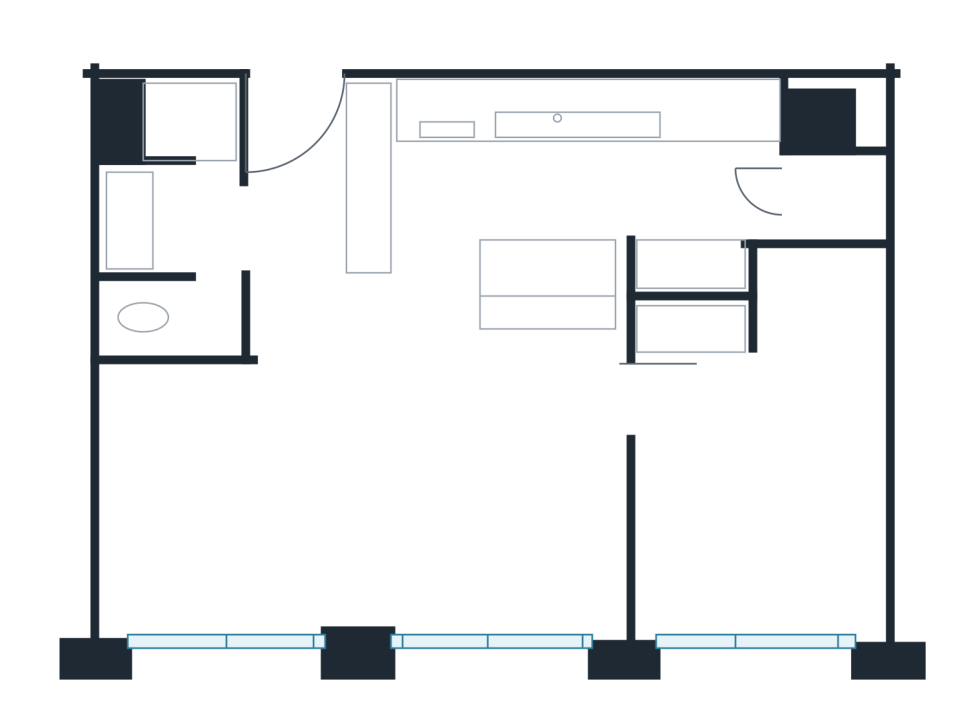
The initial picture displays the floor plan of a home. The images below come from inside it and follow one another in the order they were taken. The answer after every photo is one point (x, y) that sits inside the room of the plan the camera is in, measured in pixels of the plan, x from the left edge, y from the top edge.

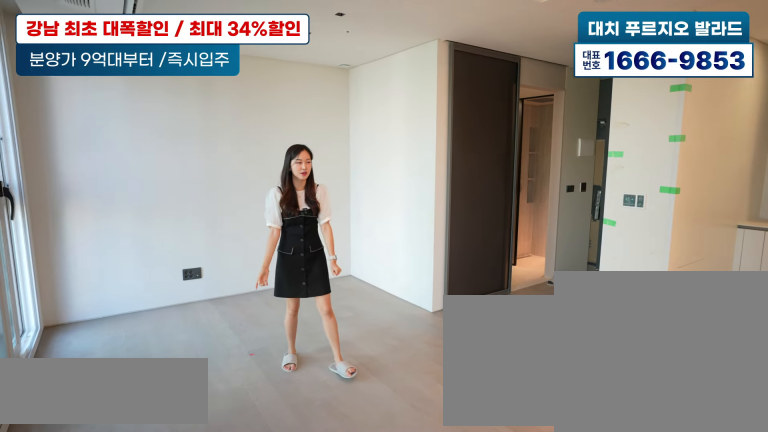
(325, 462)
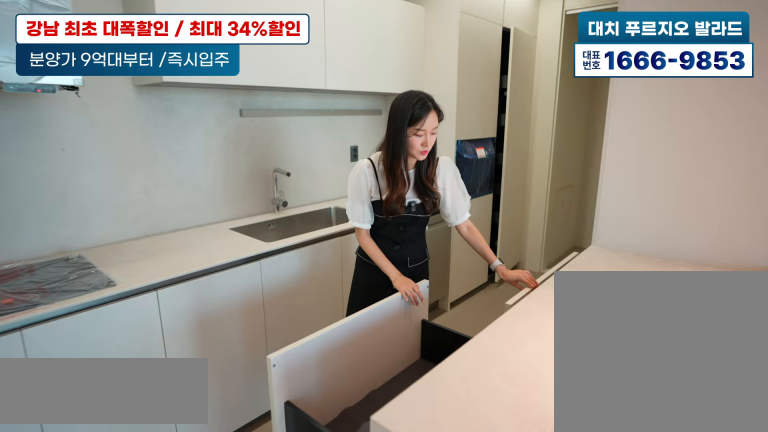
(610, 176)
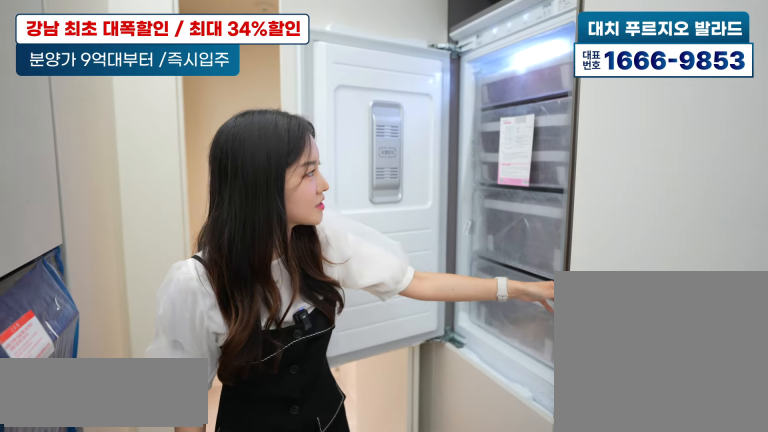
(610, 175)
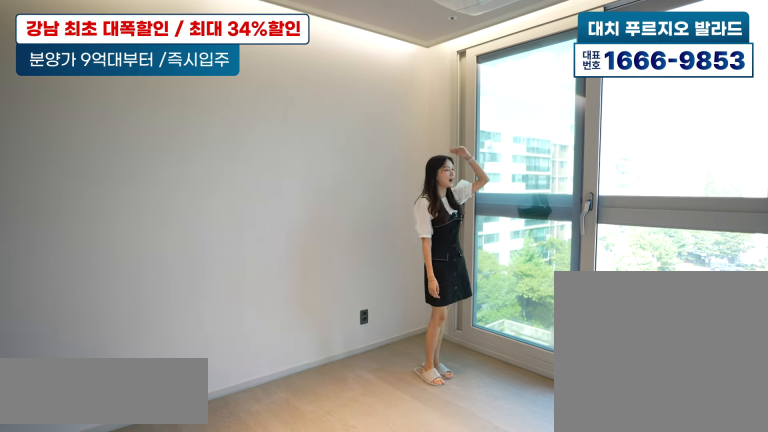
(750, 484)
